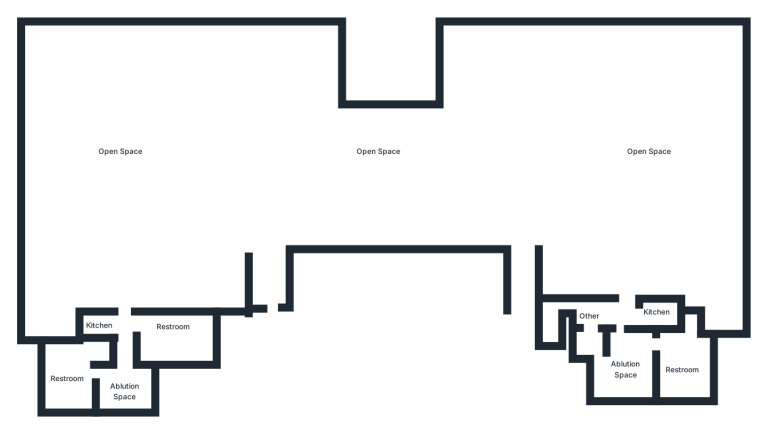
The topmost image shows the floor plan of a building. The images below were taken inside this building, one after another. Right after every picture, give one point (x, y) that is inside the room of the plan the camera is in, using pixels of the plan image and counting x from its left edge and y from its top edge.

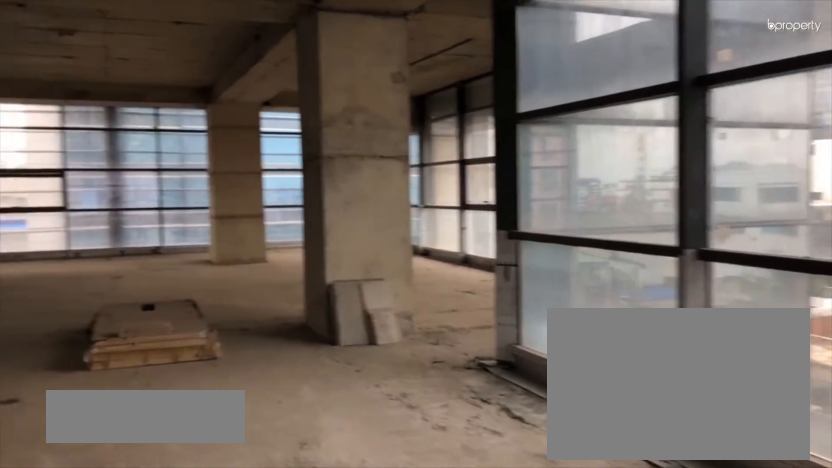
(521, 177)
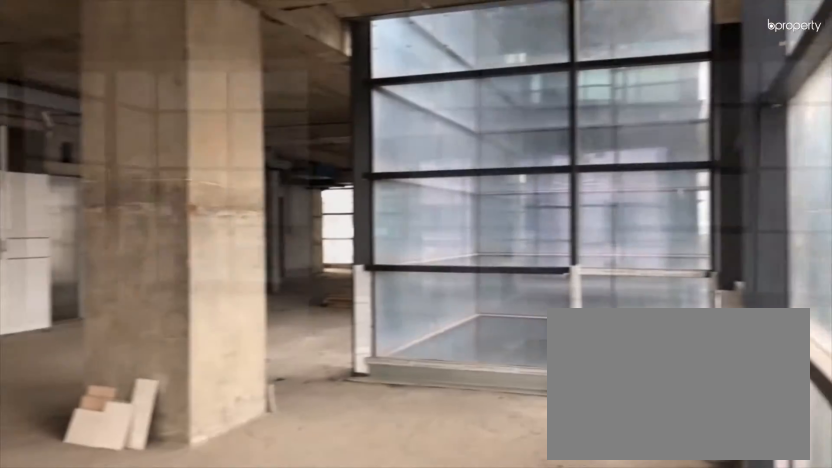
(521, 177)
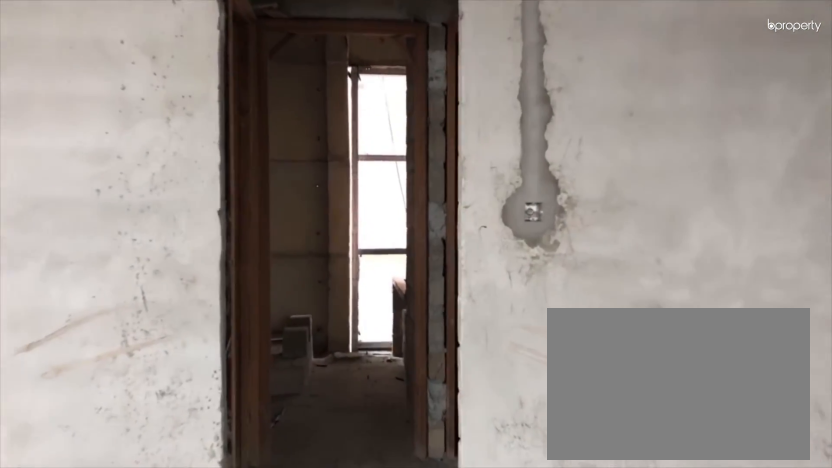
(619, 201)
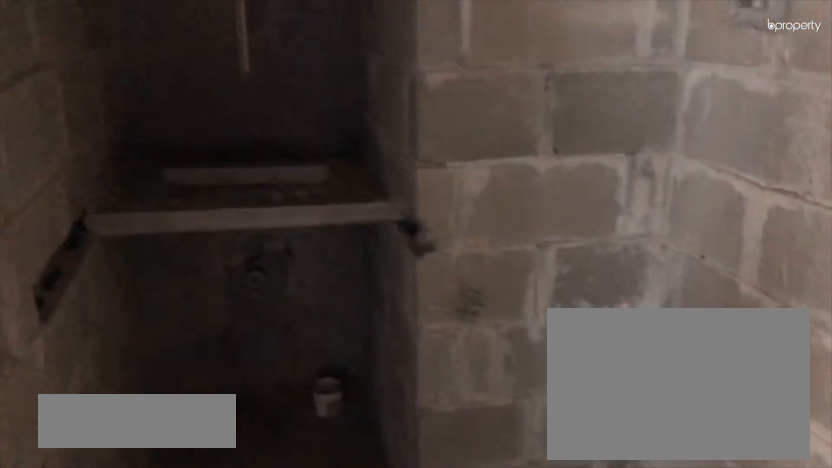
(626, 317)
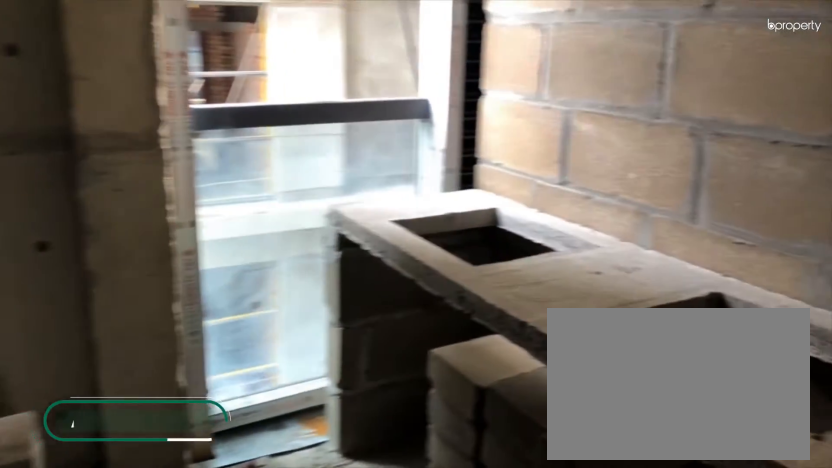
(626, 317)
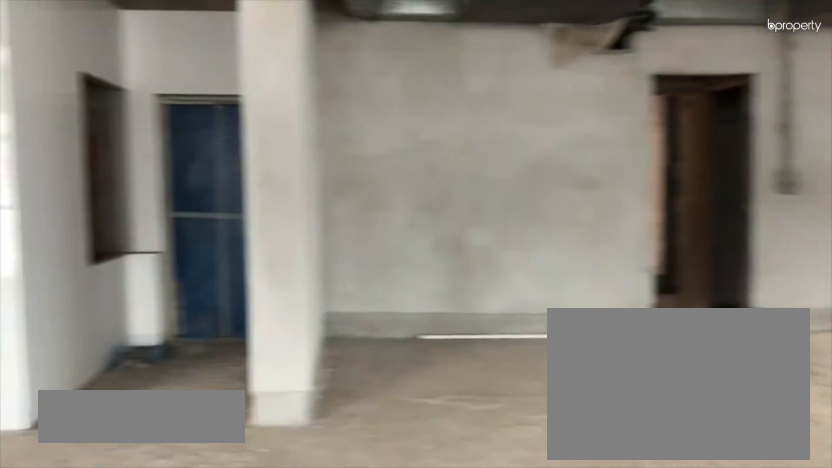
(137, 174)
